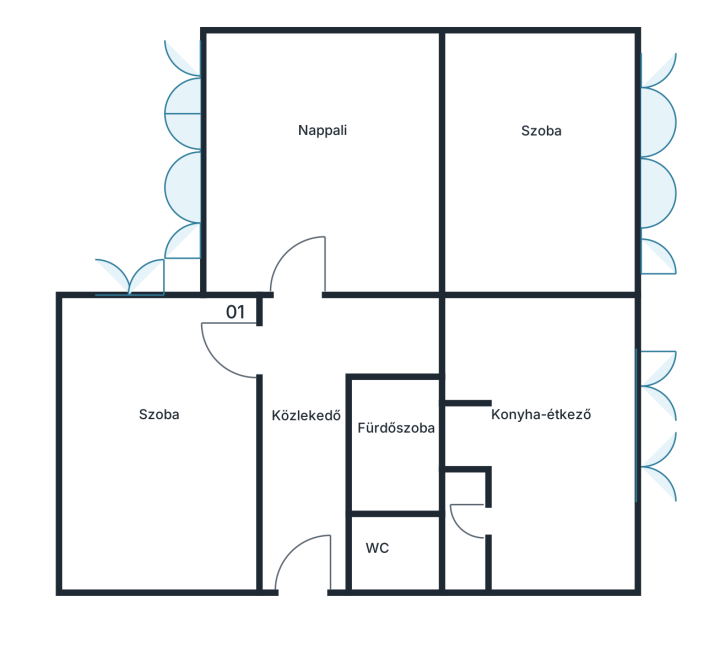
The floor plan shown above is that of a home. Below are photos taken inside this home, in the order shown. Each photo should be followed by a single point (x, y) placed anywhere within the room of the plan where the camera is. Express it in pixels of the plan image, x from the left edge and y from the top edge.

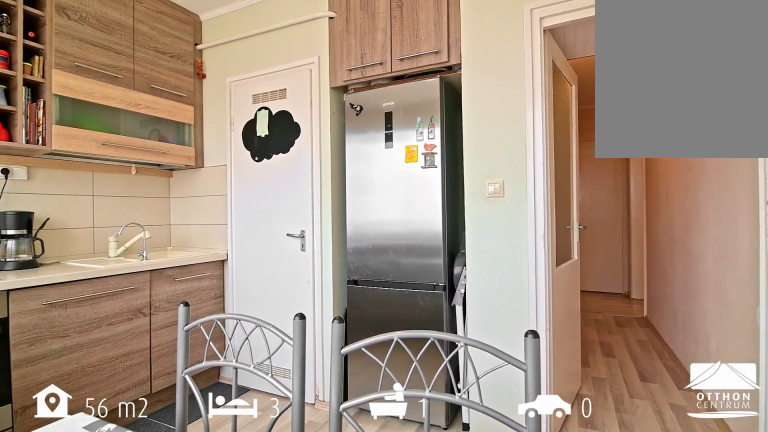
(551, 493)
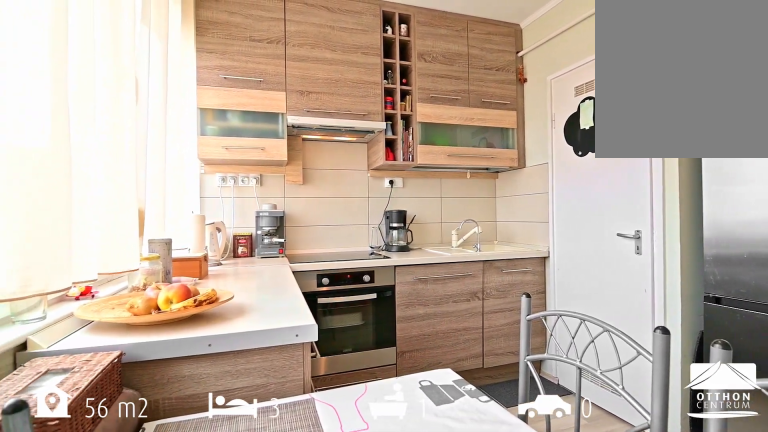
(551, 493)
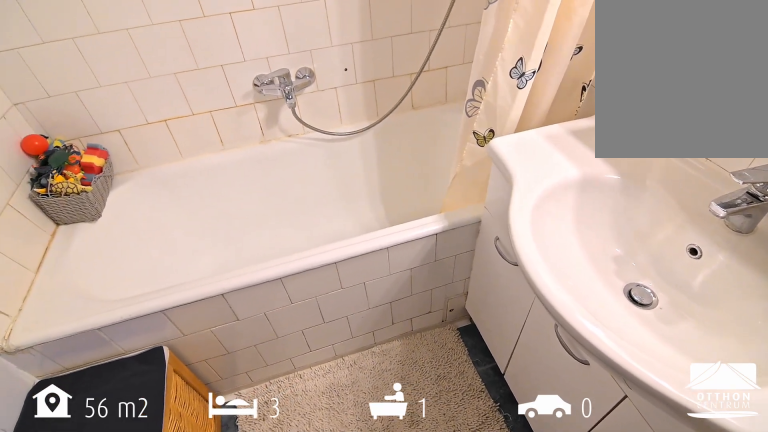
(389, 444)
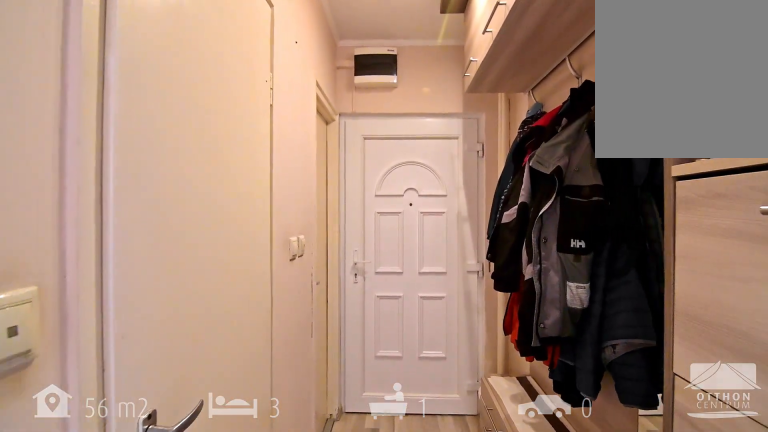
(308, 557)
